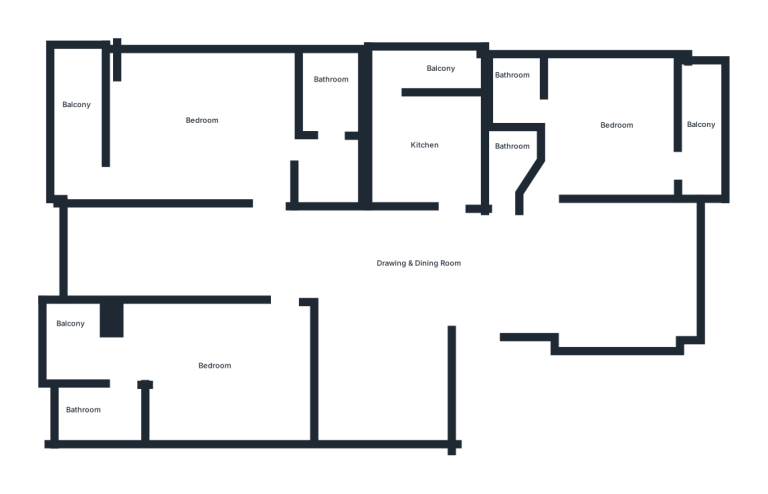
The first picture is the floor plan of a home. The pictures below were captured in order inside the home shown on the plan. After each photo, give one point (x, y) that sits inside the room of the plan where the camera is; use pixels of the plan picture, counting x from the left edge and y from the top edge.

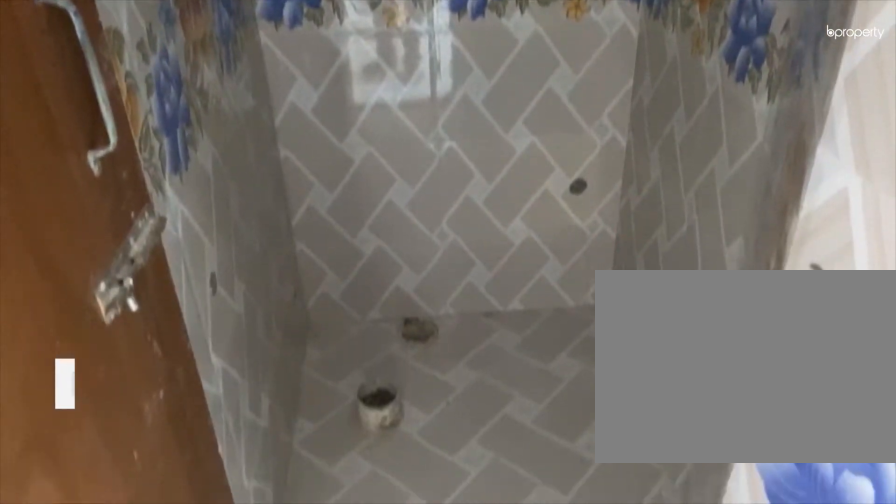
(507, 147)
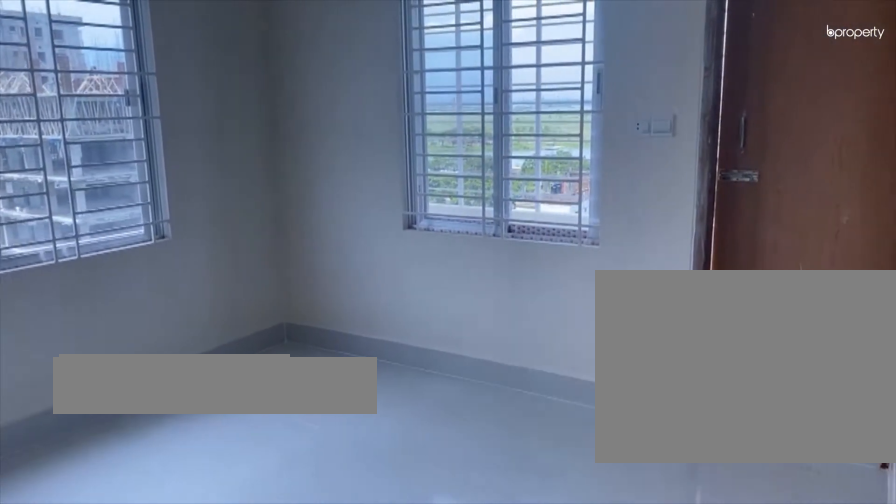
(617, 127)
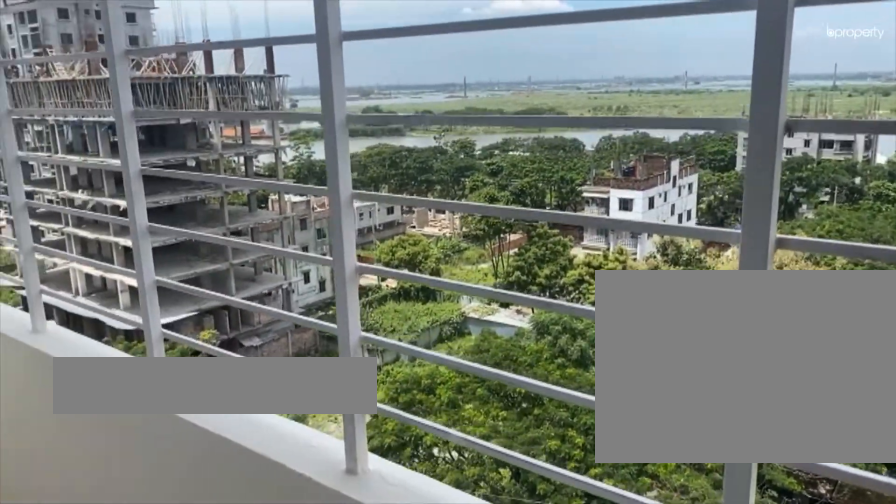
(700, 129)
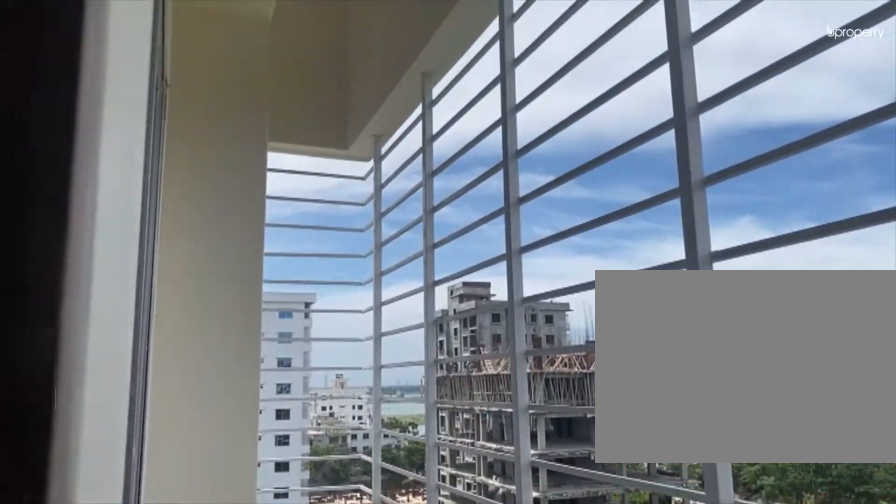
(700, 129)
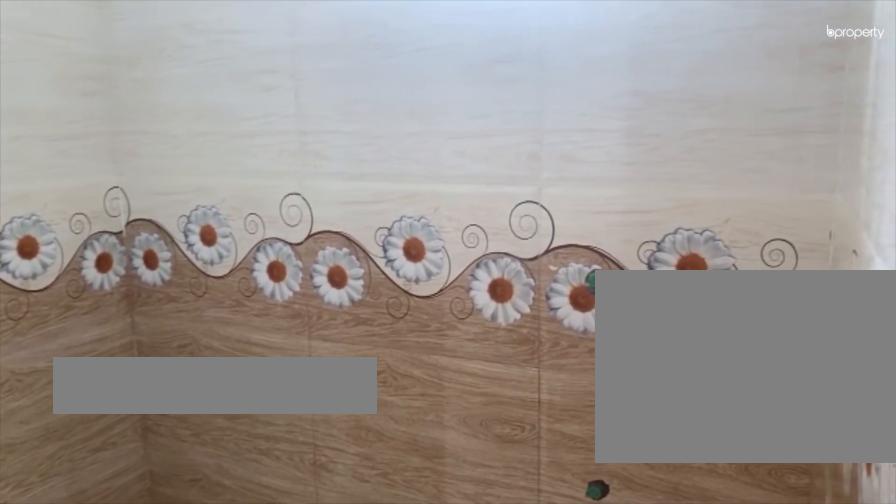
(514, 82)
